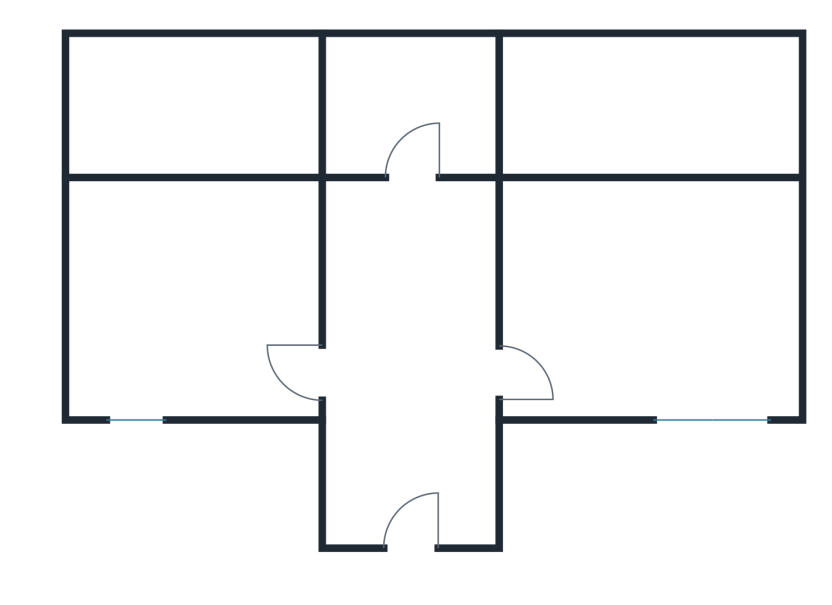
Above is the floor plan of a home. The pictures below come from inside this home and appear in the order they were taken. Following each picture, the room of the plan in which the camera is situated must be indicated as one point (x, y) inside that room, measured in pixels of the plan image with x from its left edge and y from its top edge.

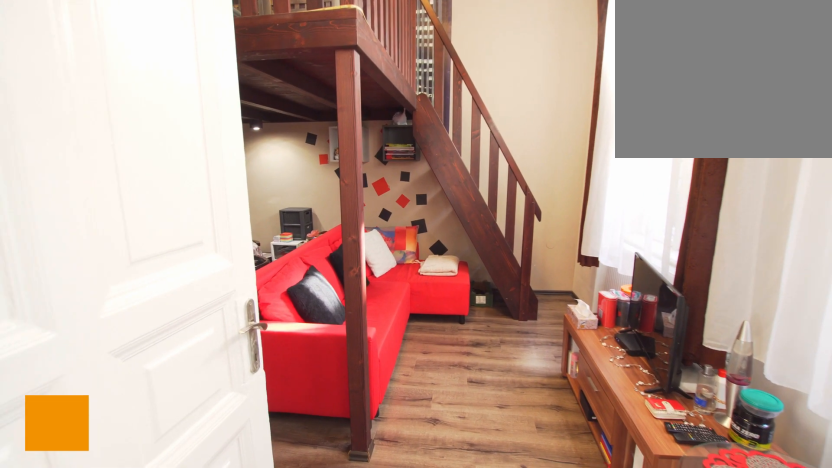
(646, 301)
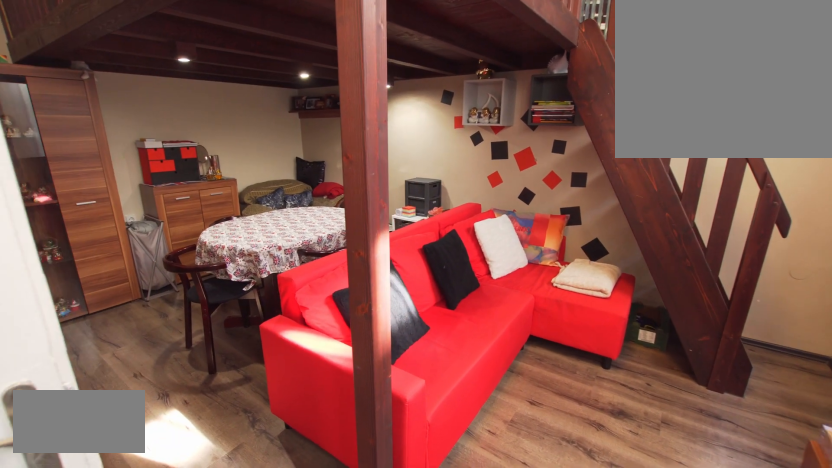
(647, 301)
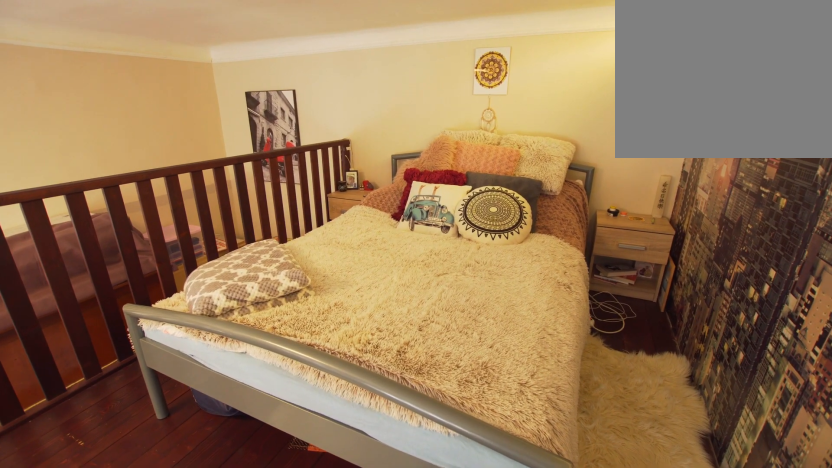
(647, 109)
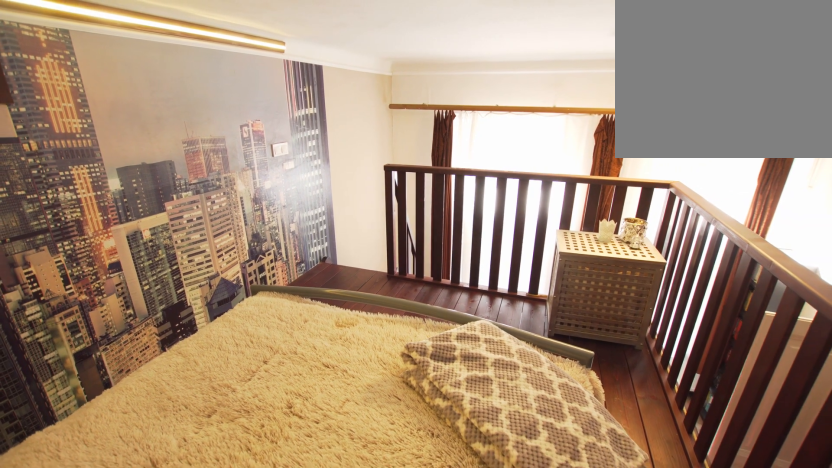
(646, 109)
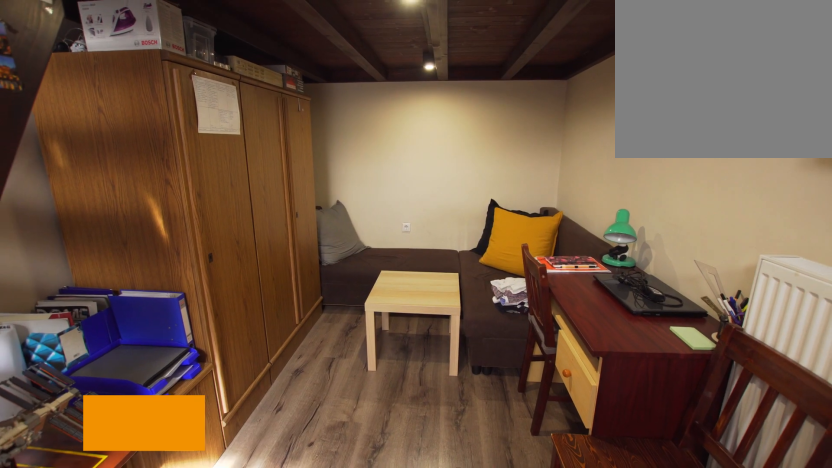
(189, 301)
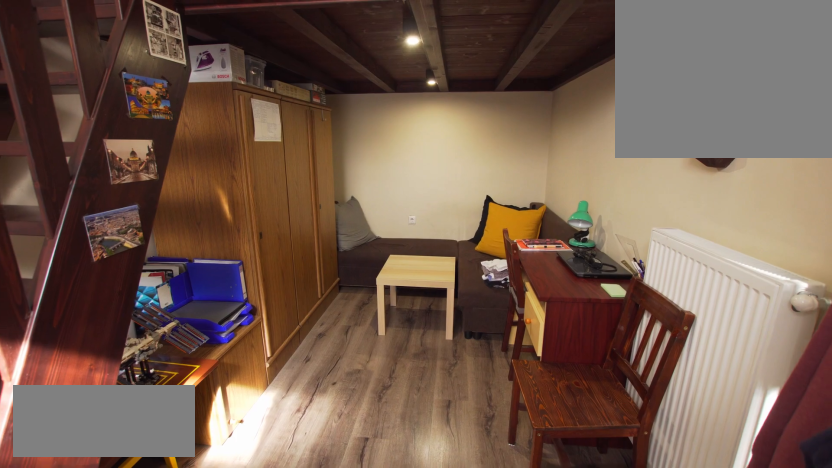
(189, 301)
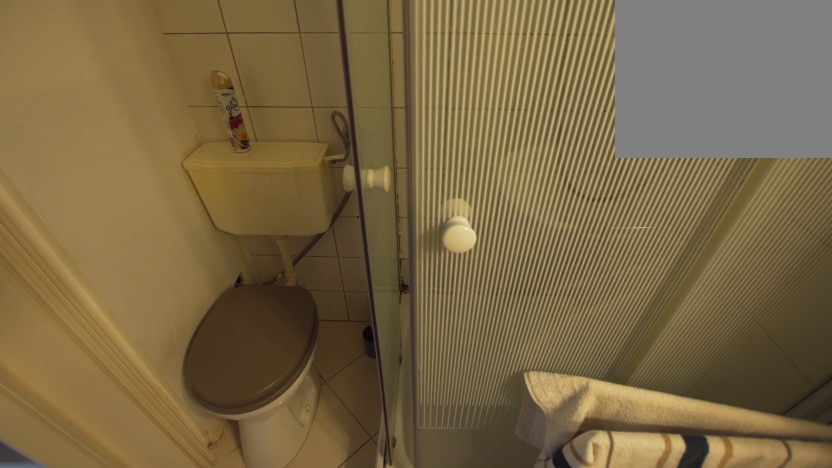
(404, 110)
